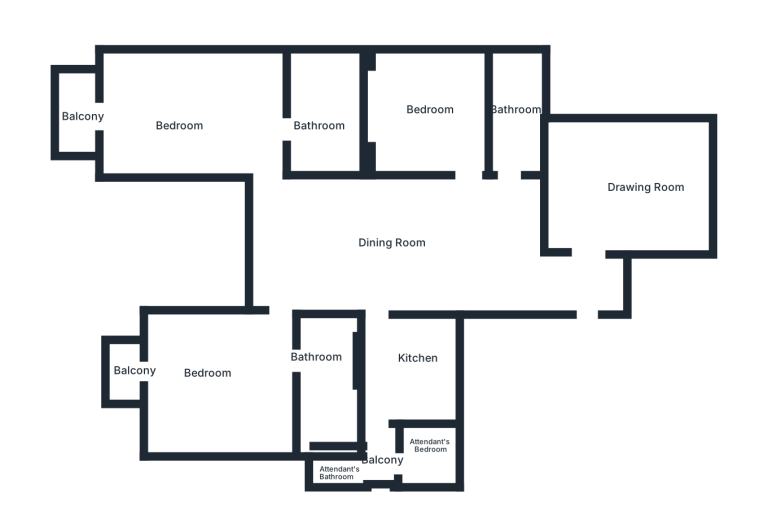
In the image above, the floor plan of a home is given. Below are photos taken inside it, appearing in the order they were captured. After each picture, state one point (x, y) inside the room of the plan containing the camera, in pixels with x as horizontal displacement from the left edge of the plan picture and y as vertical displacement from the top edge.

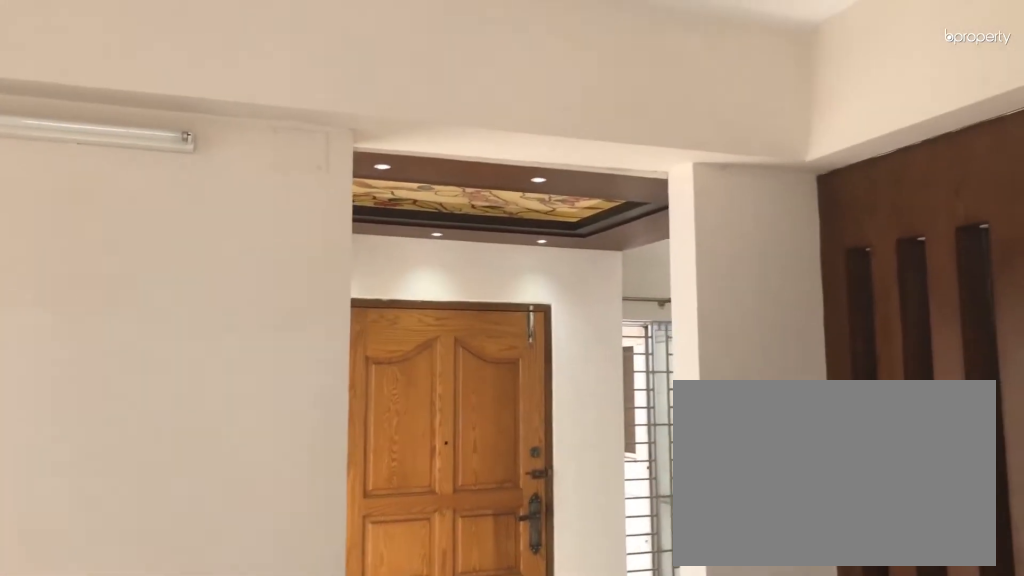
(614, 196)
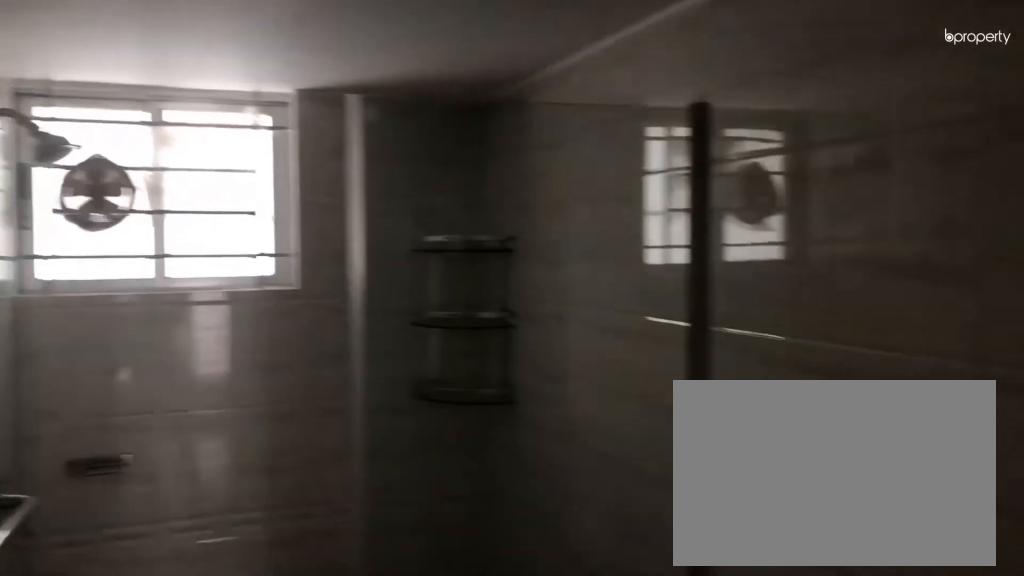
(517, 117)
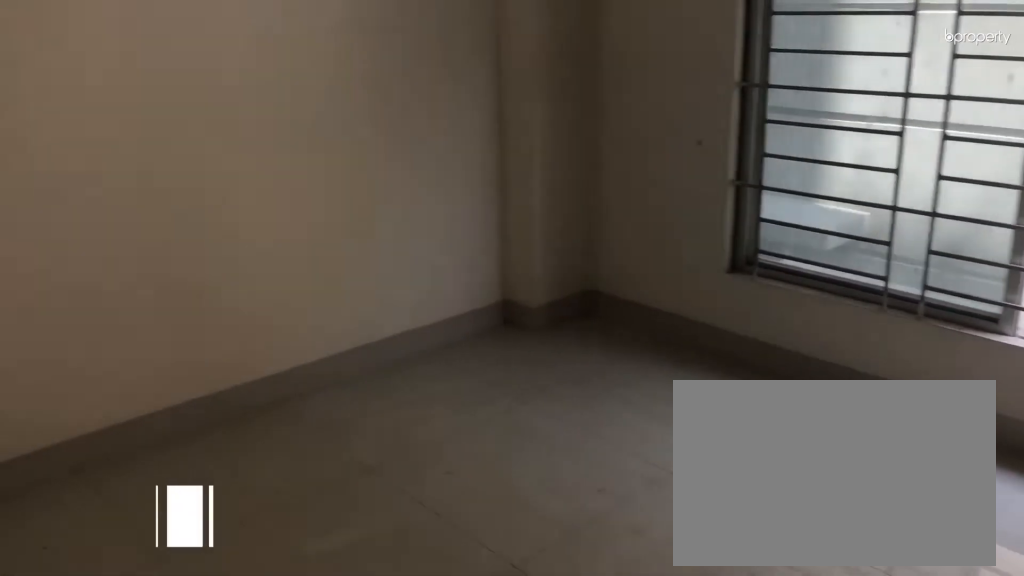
(432, 114)
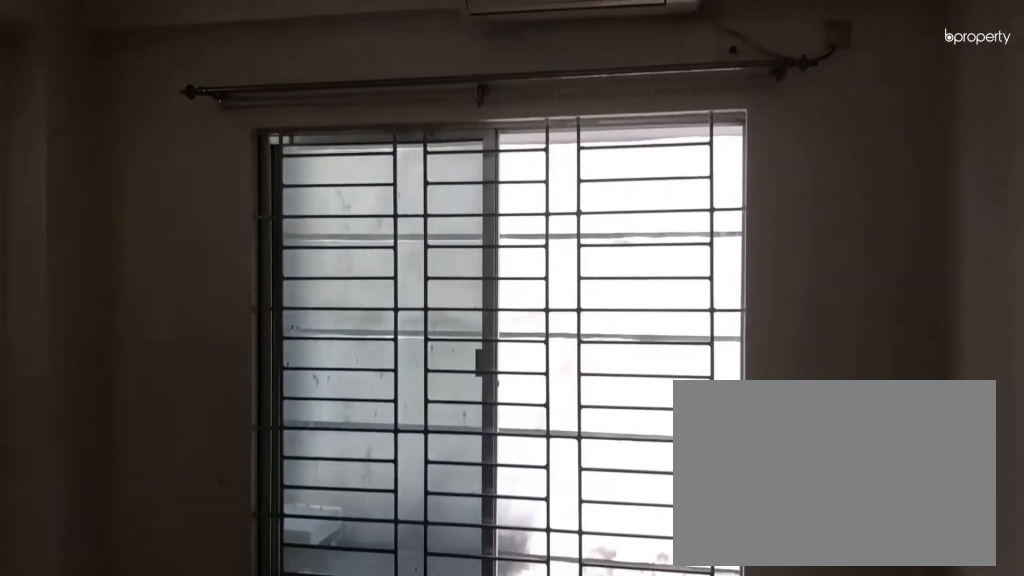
(432, 114)
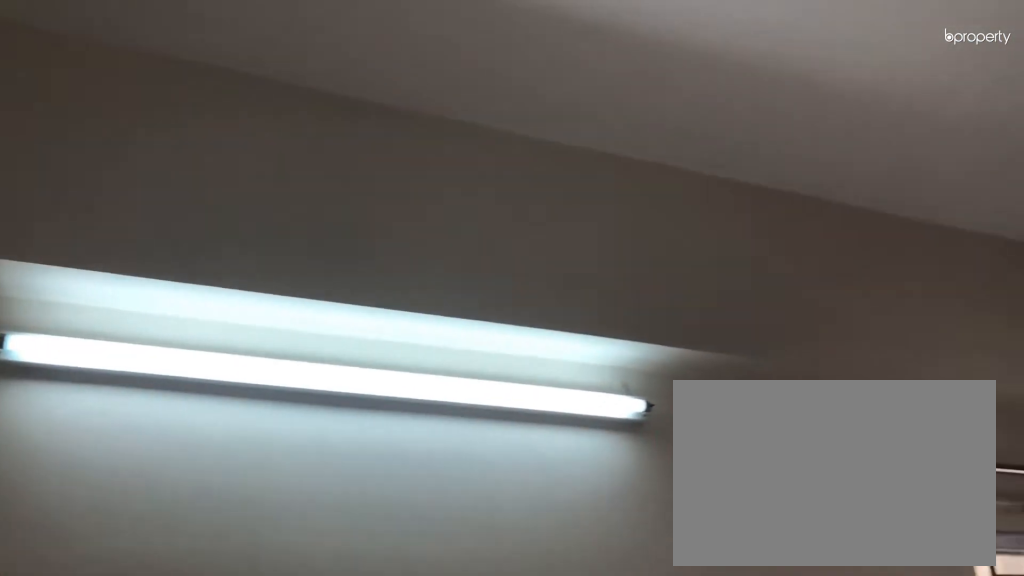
(168, 108)
